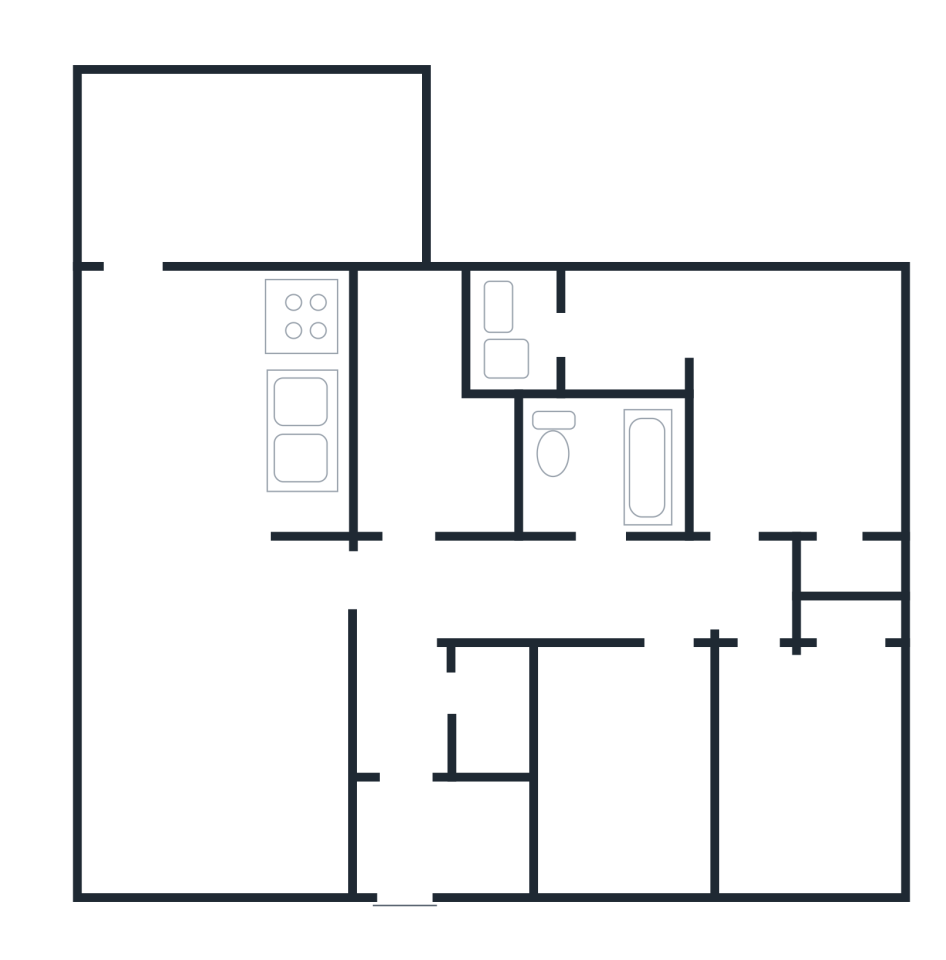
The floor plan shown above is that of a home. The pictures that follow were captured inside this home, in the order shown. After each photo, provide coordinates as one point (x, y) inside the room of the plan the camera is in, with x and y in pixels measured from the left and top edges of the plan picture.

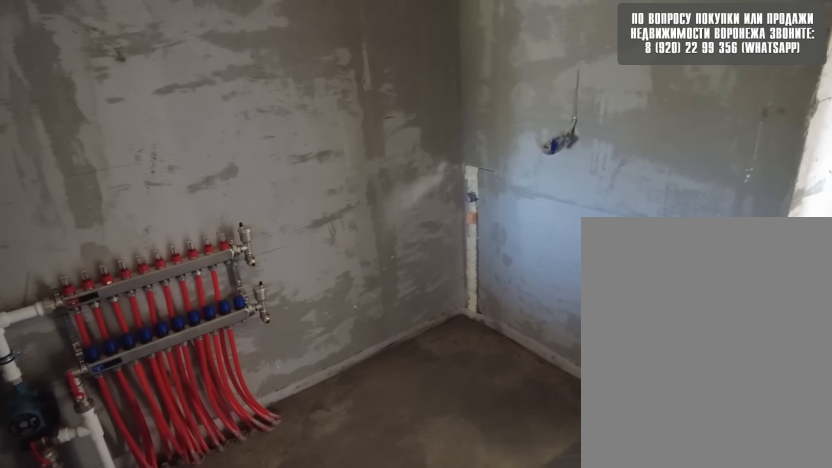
(443, 470)
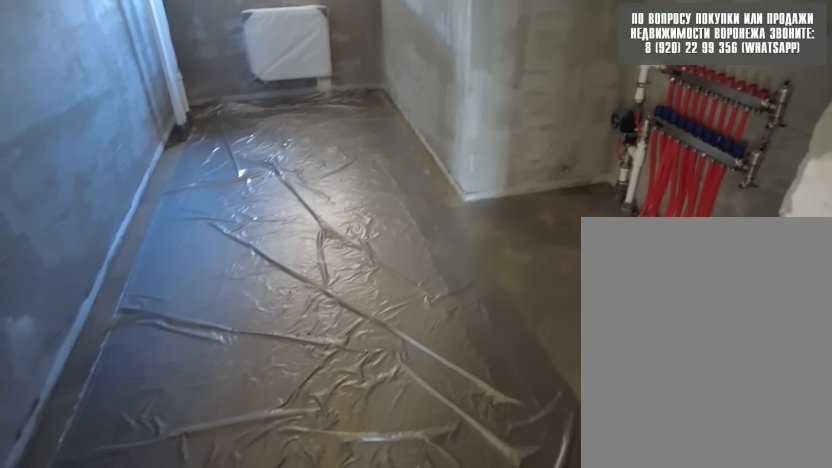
(442, 480)
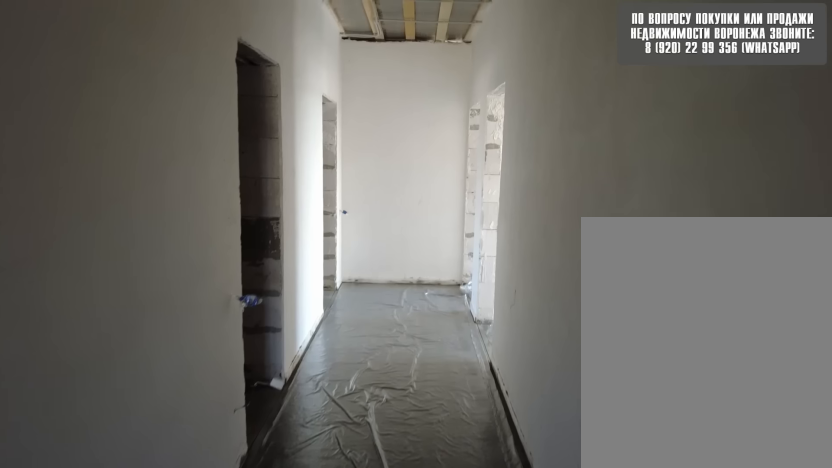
(422, 618)
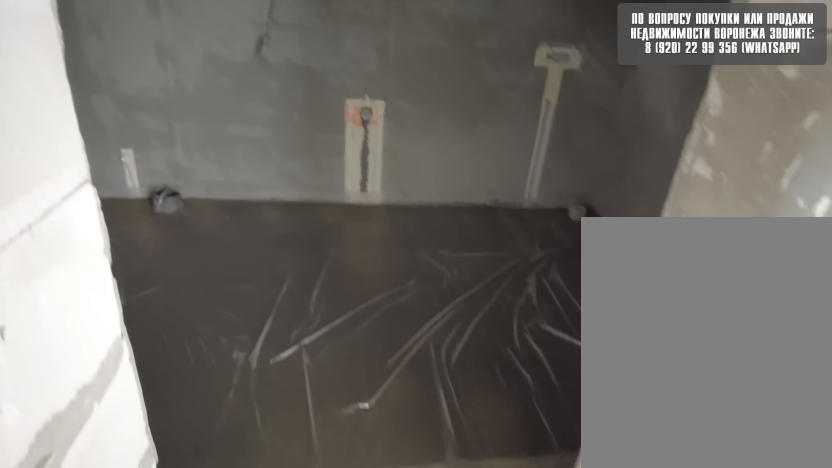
(630, 612)
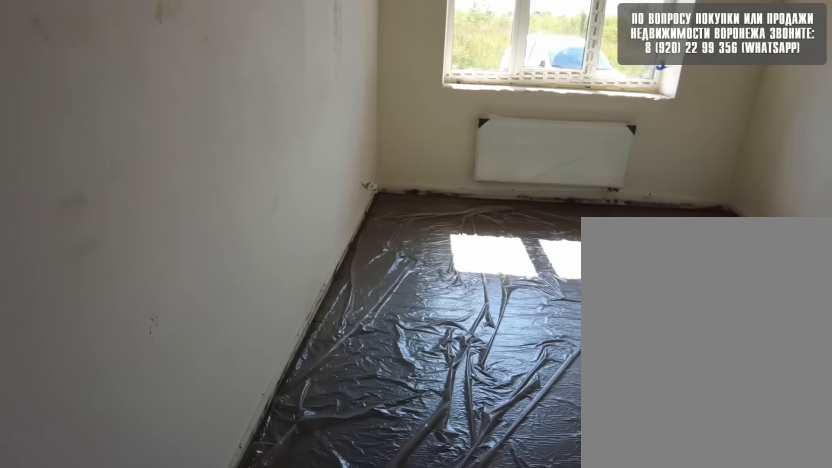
(640, 677)
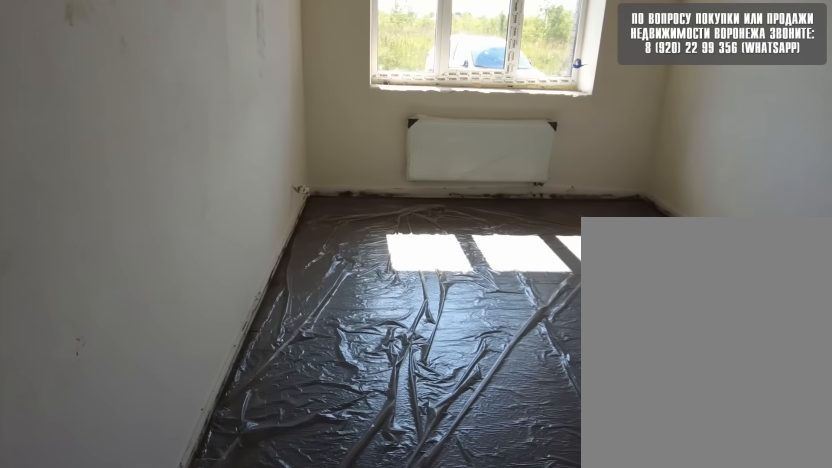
(644, 711)
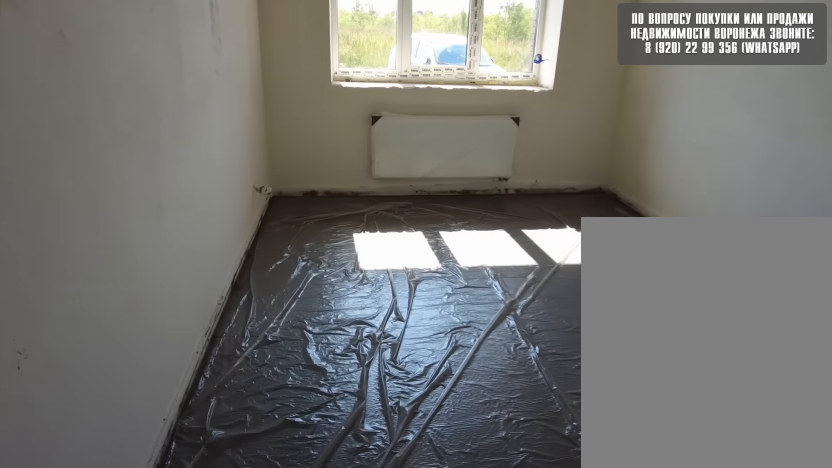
(649, 741)
